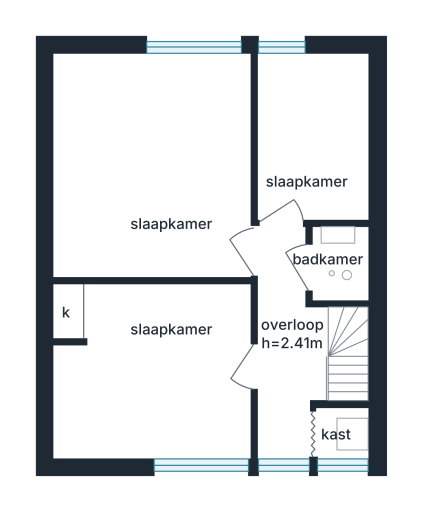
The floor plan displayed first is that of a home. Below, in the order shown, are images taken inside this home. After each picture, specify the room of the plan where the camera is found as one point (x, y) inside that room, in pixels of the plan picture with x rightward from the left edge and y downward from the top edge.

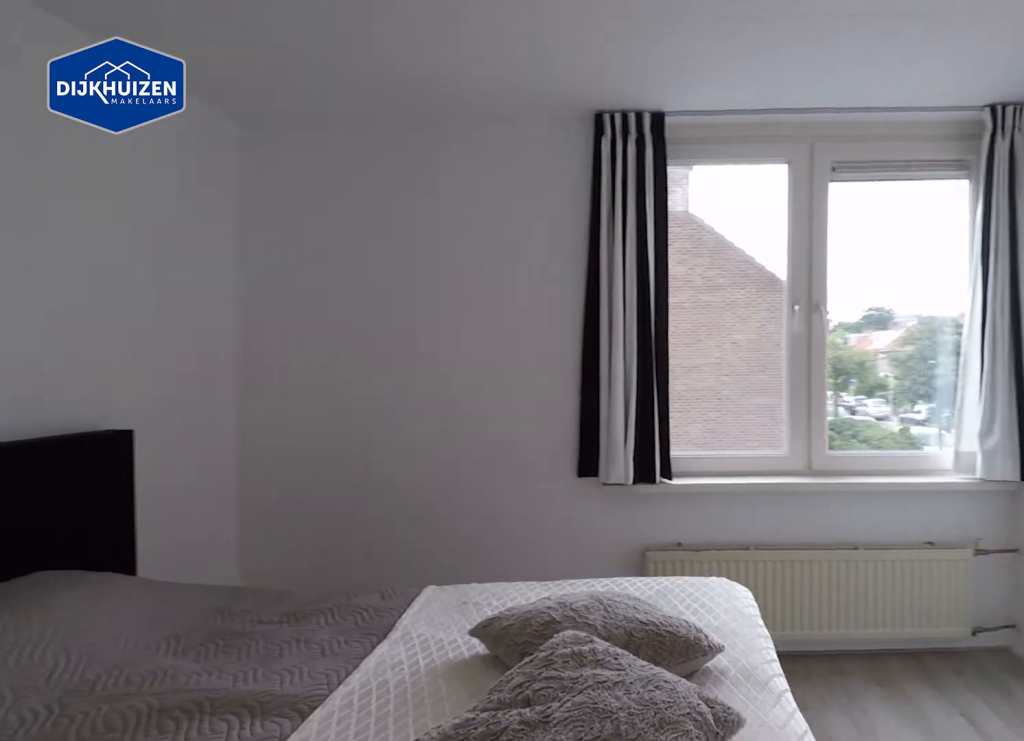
(182, 266)
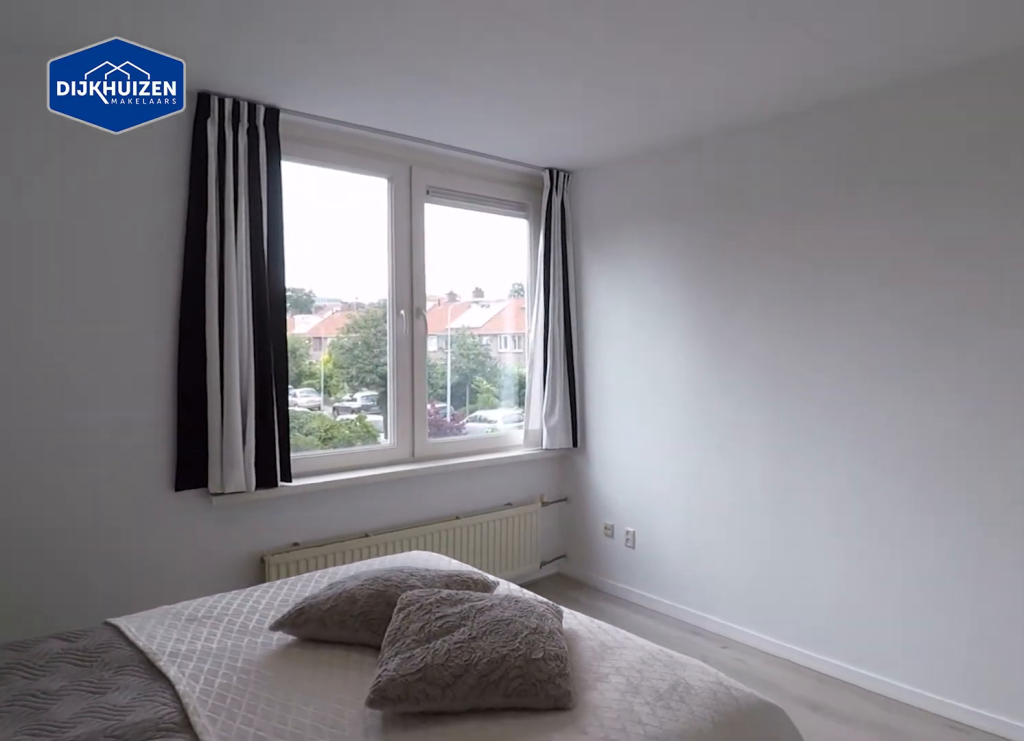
(182, 266)
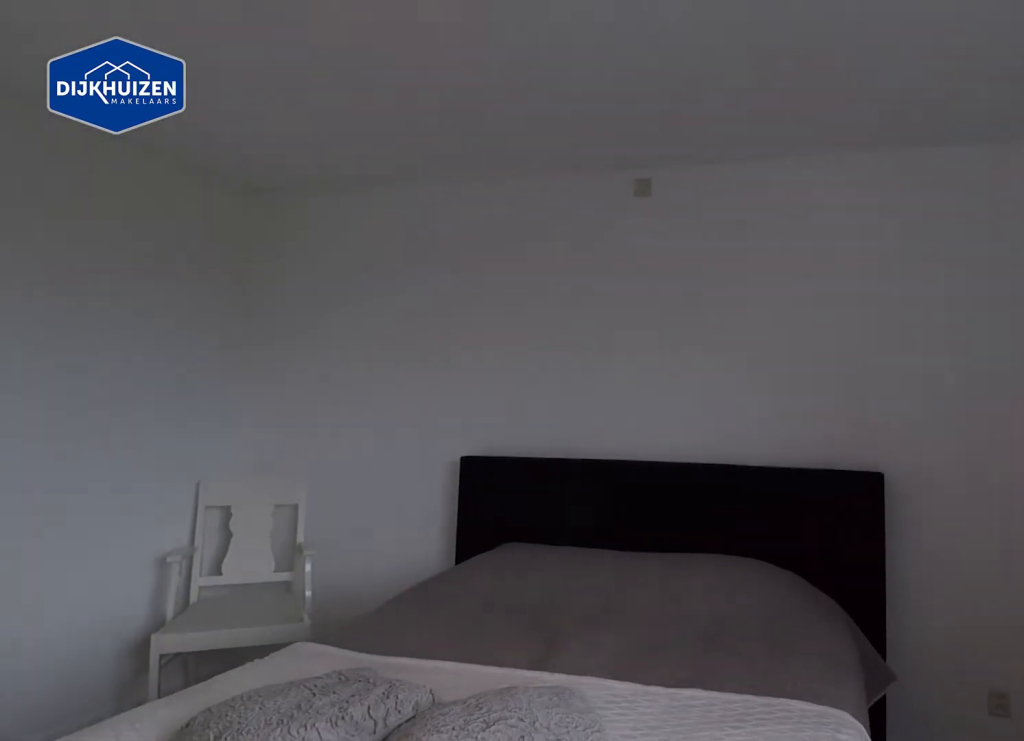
(182, 266)
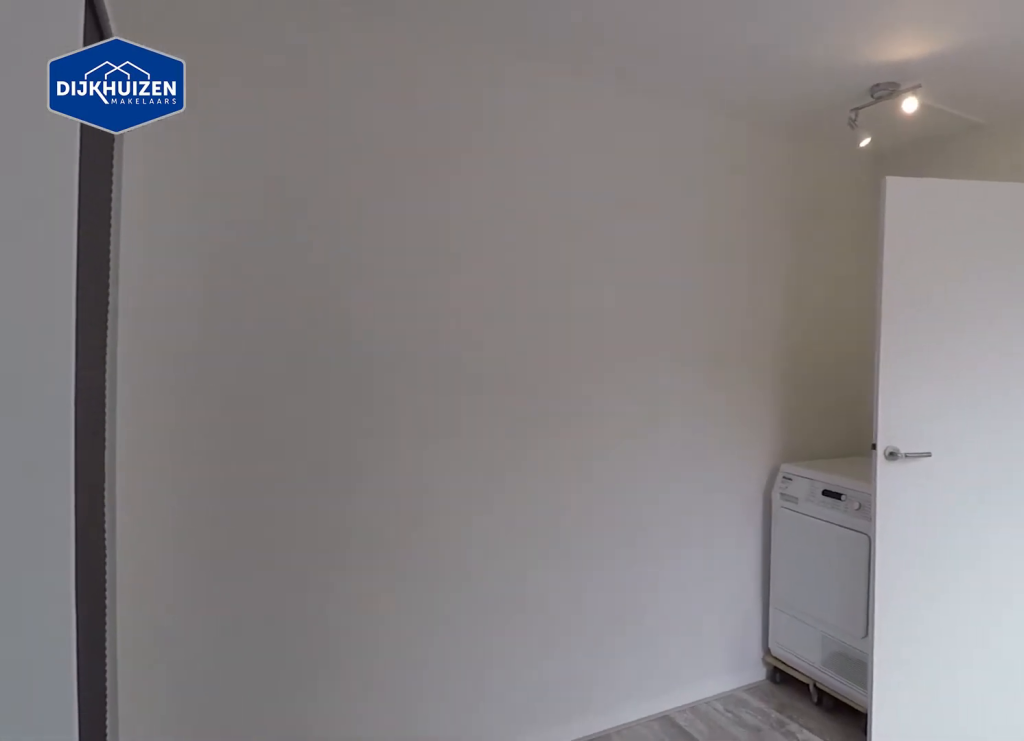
(180, 290)
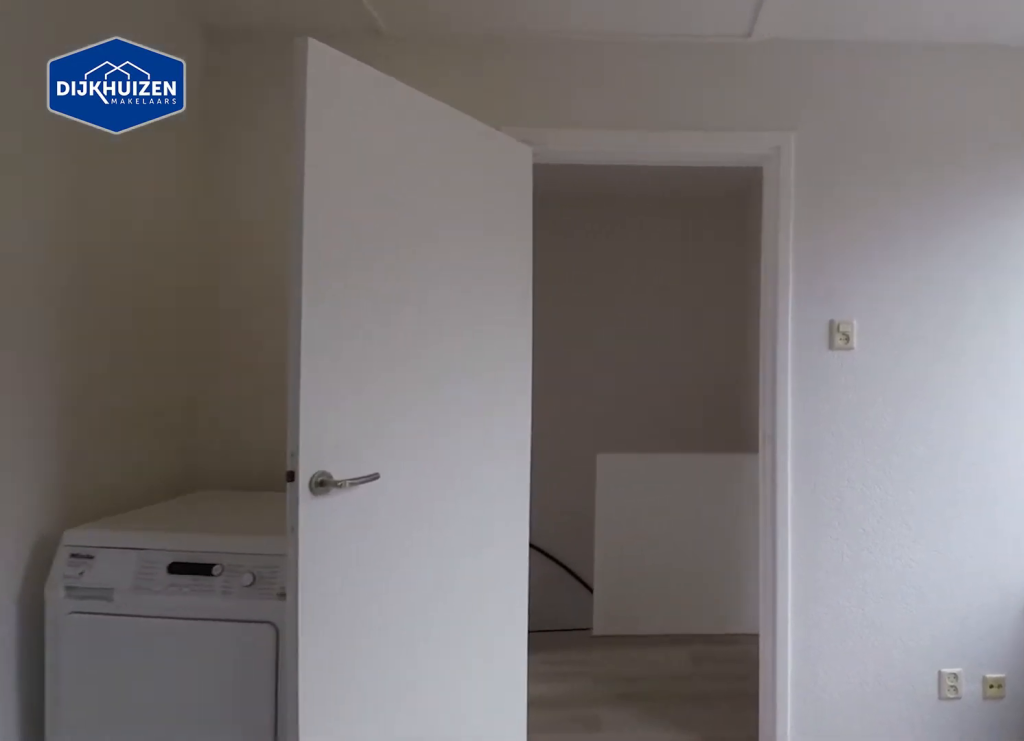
(180, 290)
